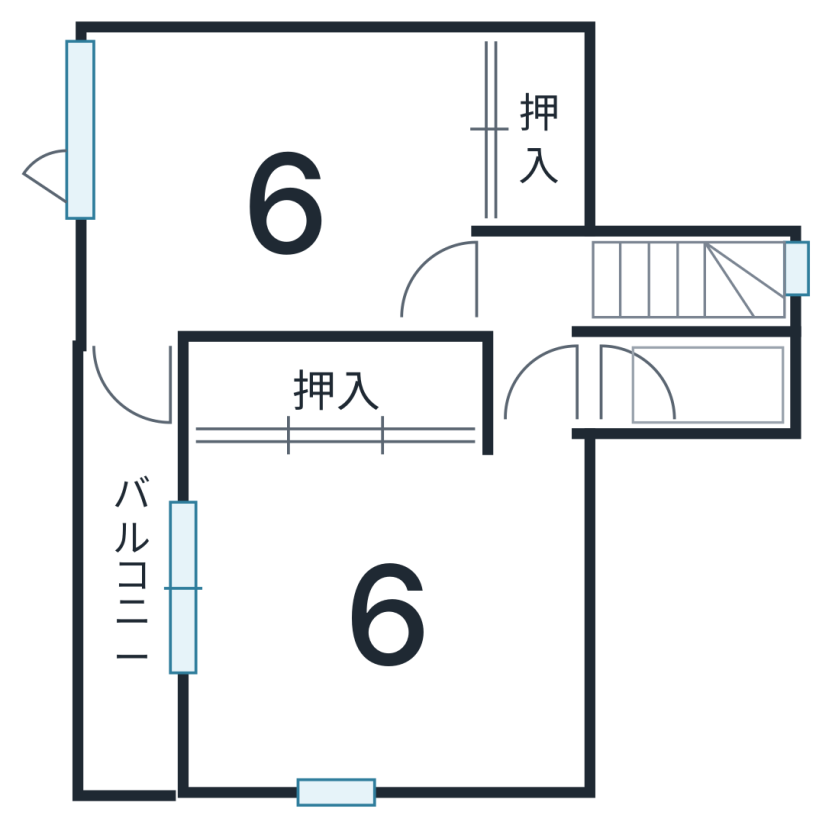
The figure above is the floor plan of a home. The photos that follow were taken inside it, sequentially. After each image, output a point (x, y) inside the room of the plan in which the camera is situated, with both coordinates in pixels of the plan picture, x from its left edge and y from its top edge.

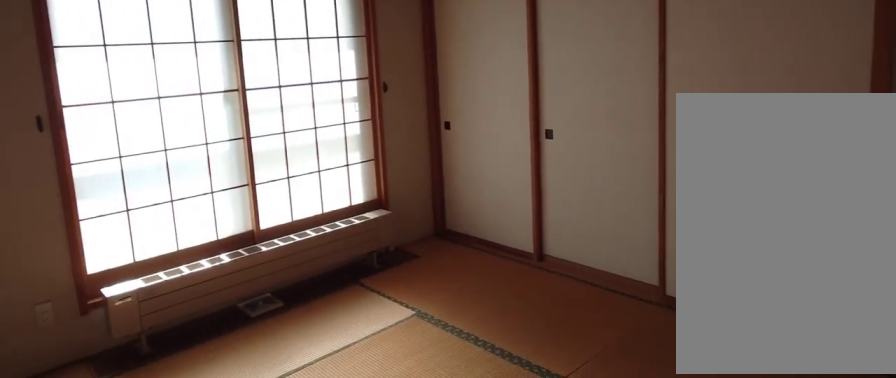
(385, 583)
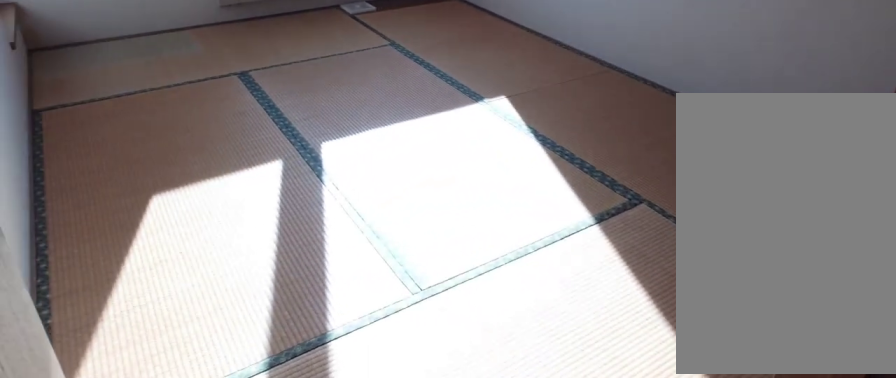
(301, 213)
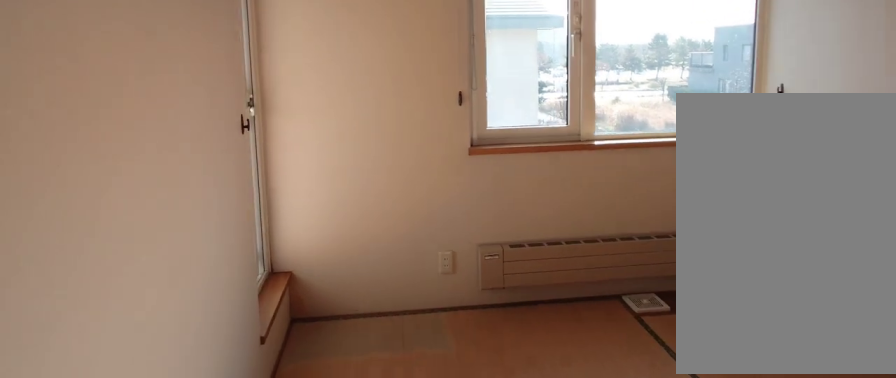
(301, 213)
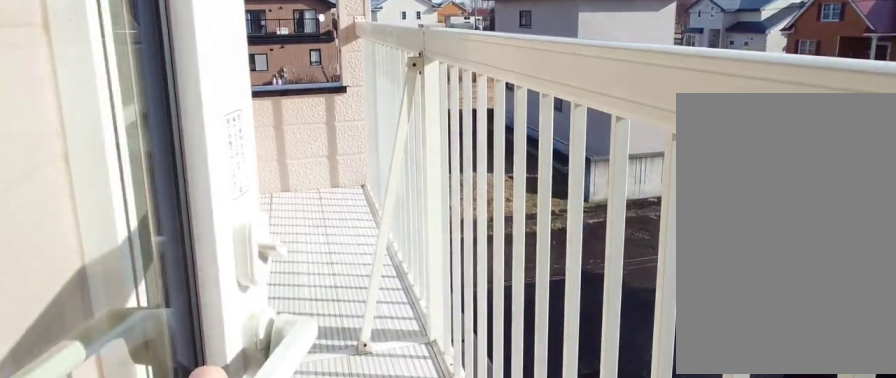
(135, 570)
